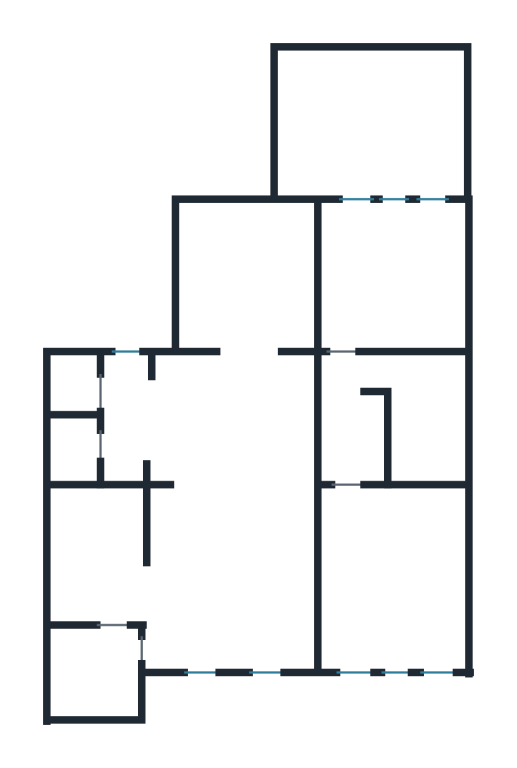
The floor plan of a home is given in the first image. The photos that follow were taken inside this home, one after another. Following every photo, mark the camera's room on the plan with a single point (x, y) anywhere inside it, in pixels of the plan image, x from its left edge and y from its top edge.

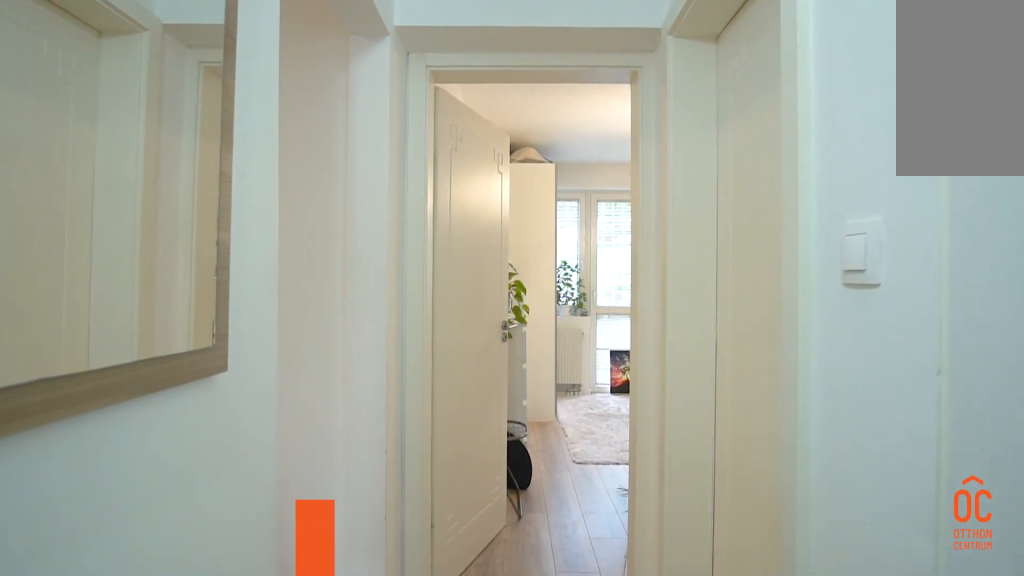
(341, 431)
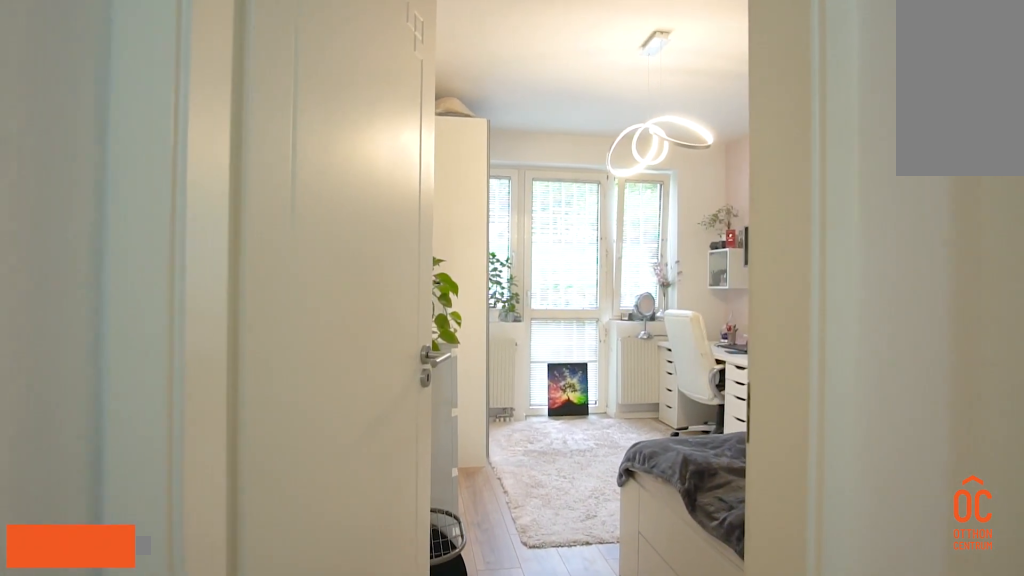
(406, 273)
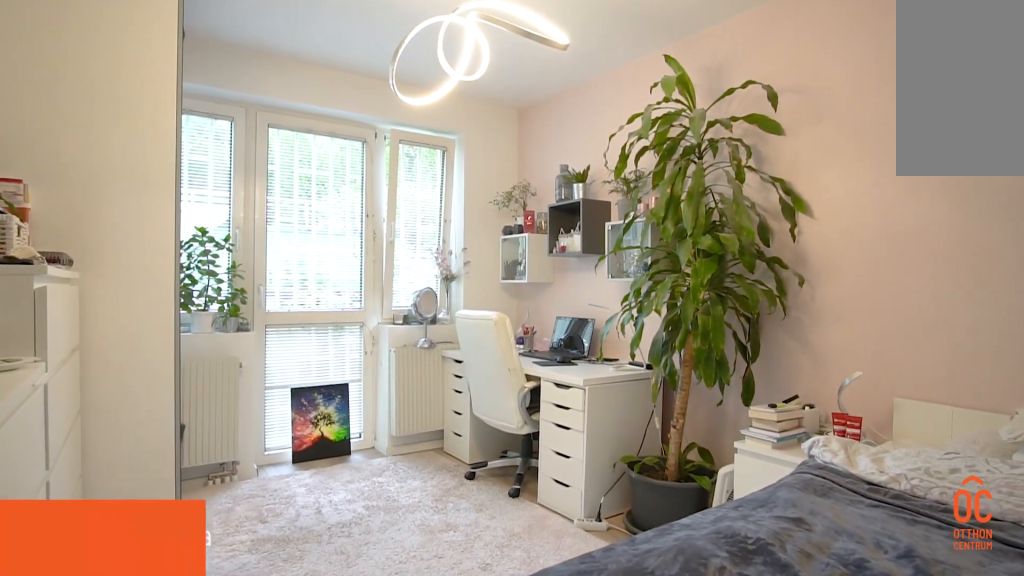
(406, 274)
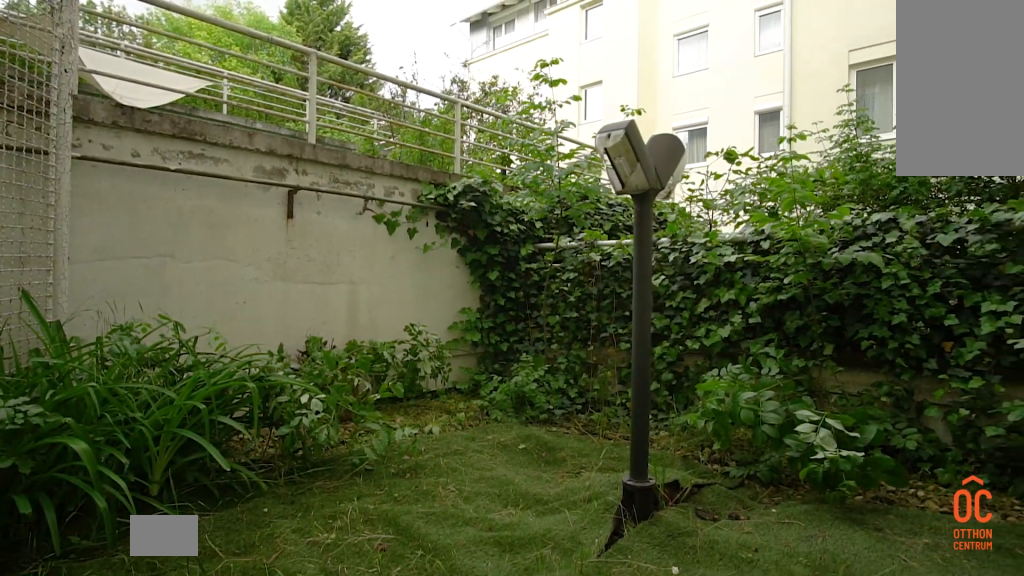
(379, 118)
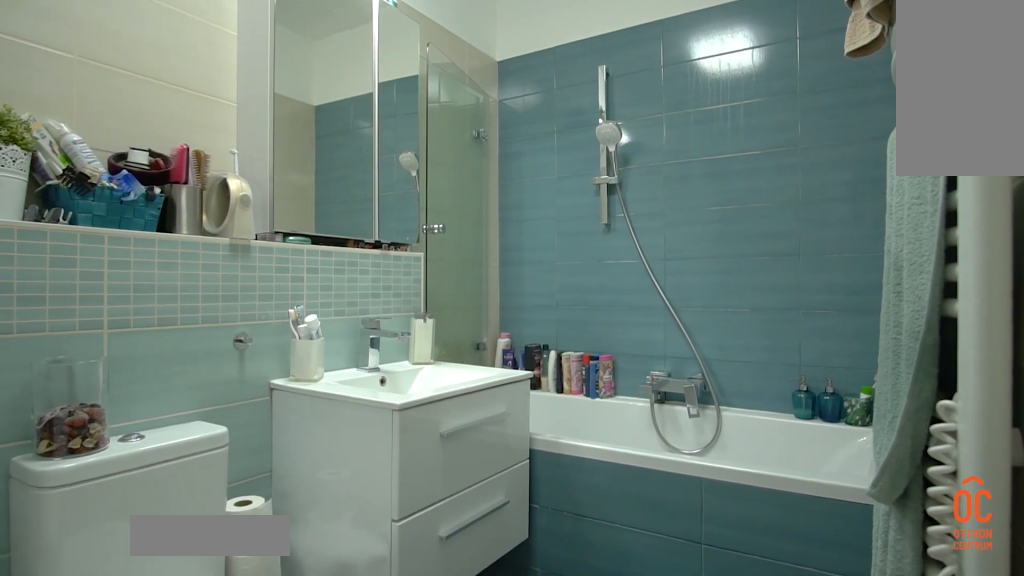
(433, 416)
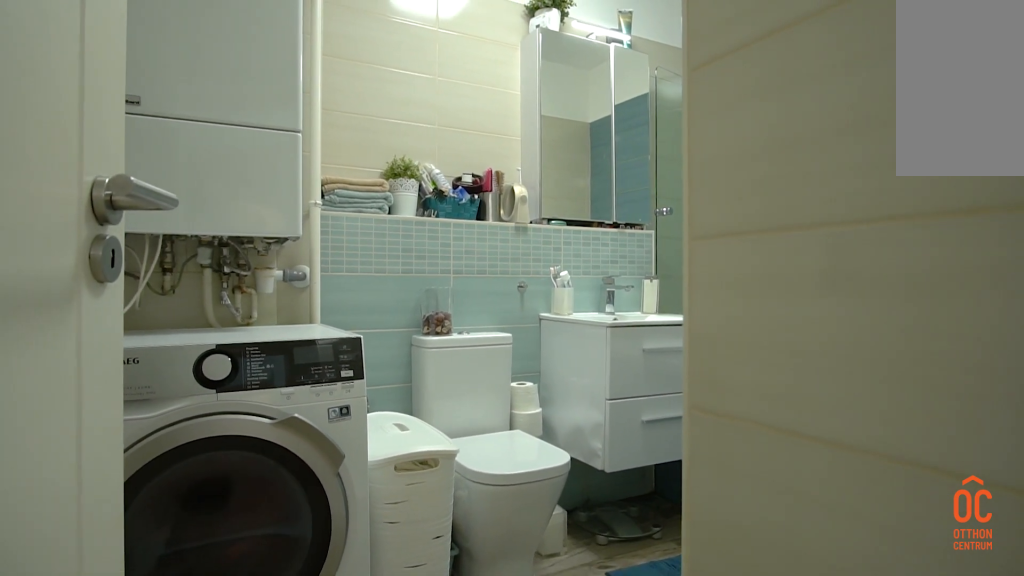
(434, 416)
